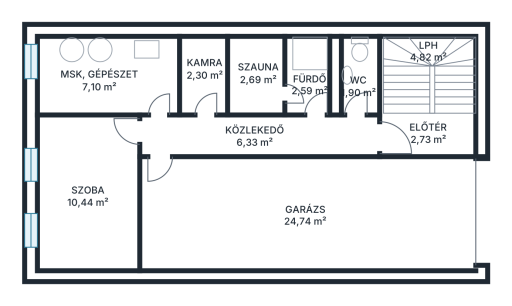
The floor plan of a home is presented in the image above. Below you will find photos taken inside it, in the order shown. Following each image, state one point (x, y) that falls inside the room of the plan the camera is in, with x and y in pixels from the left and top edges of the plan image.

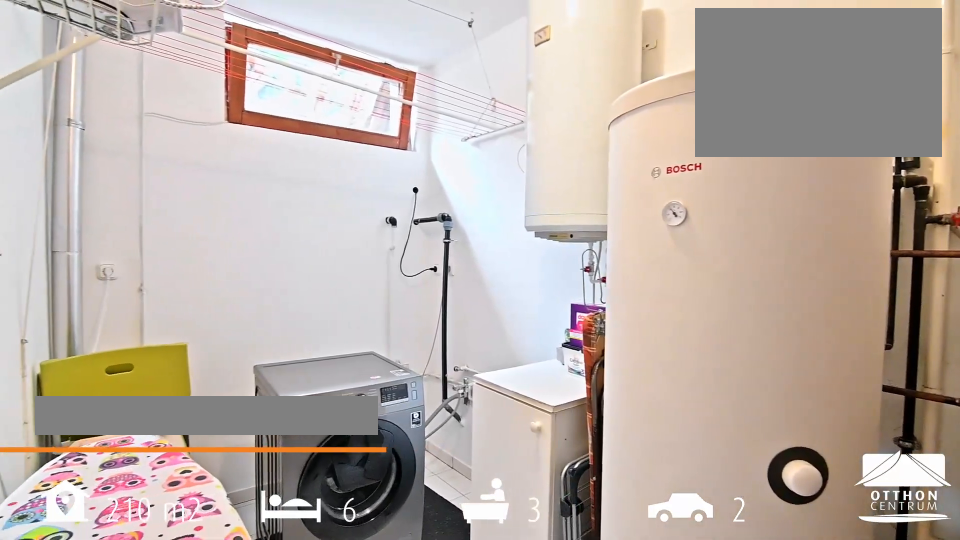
(95, 73)
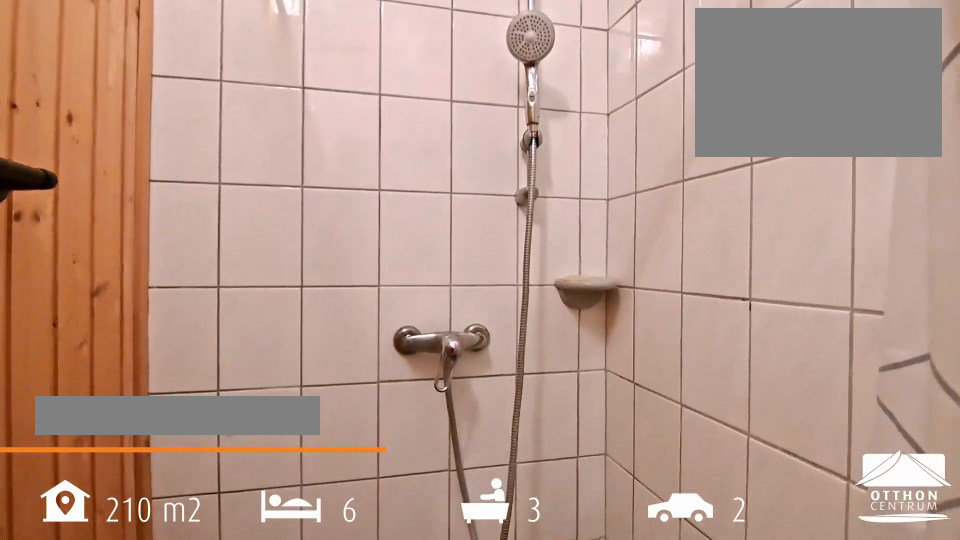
(308, 79)
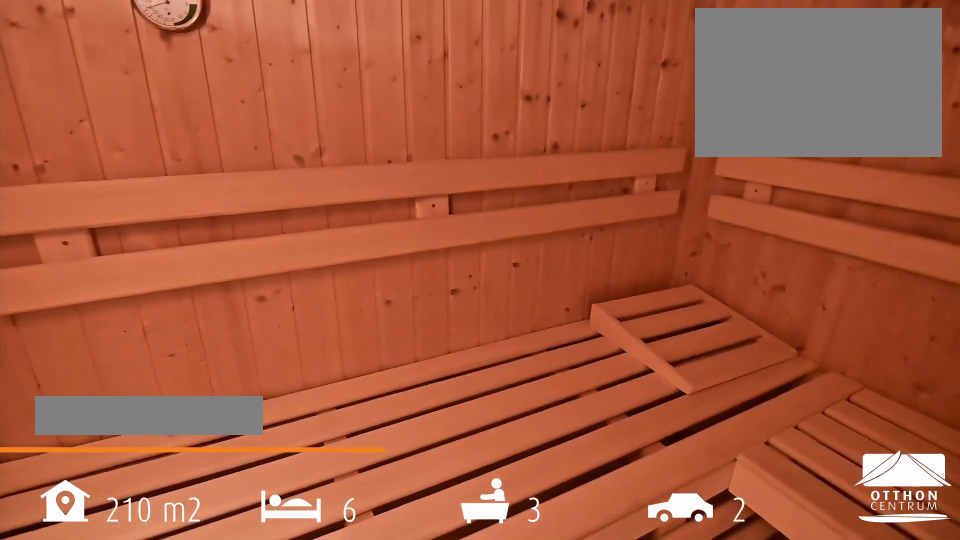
(256, 77)
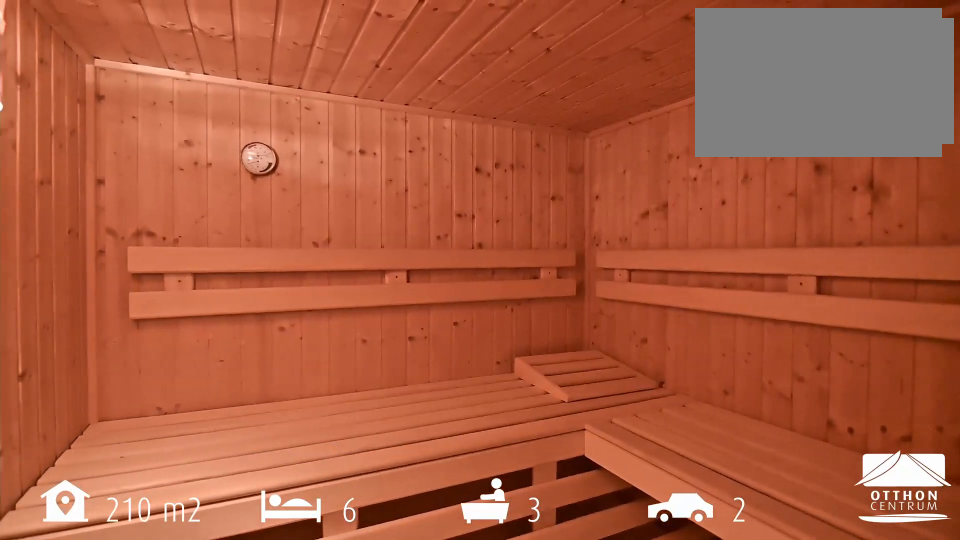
(256, 77)
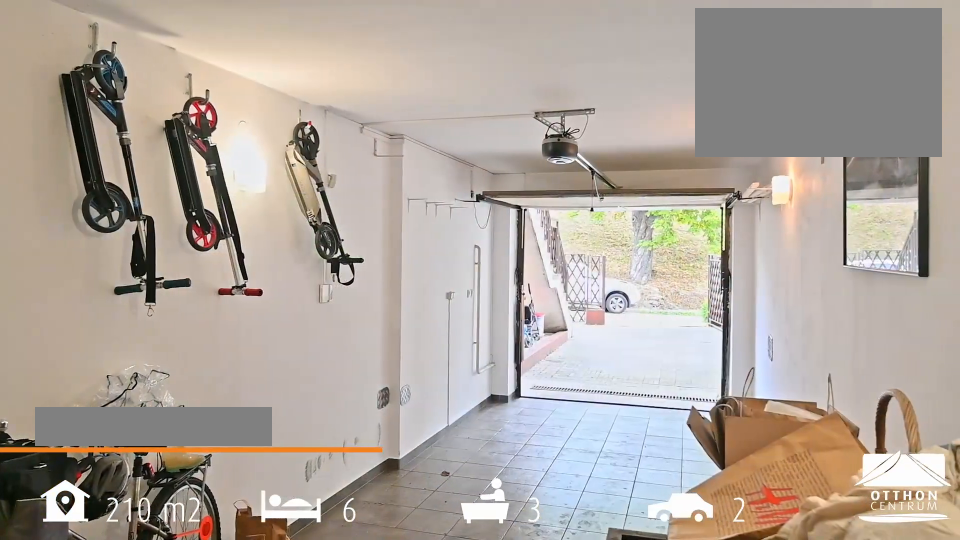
(306, 215)
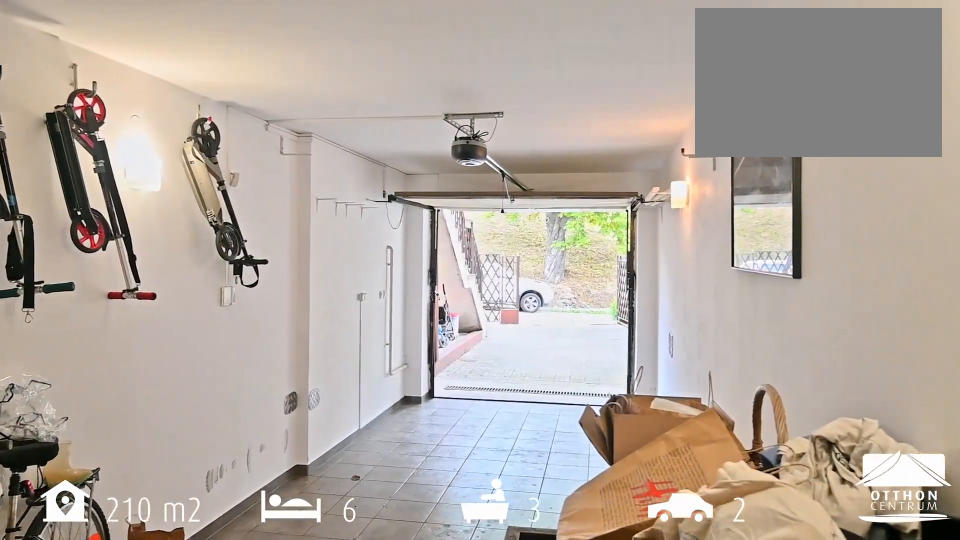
(306, 215)
